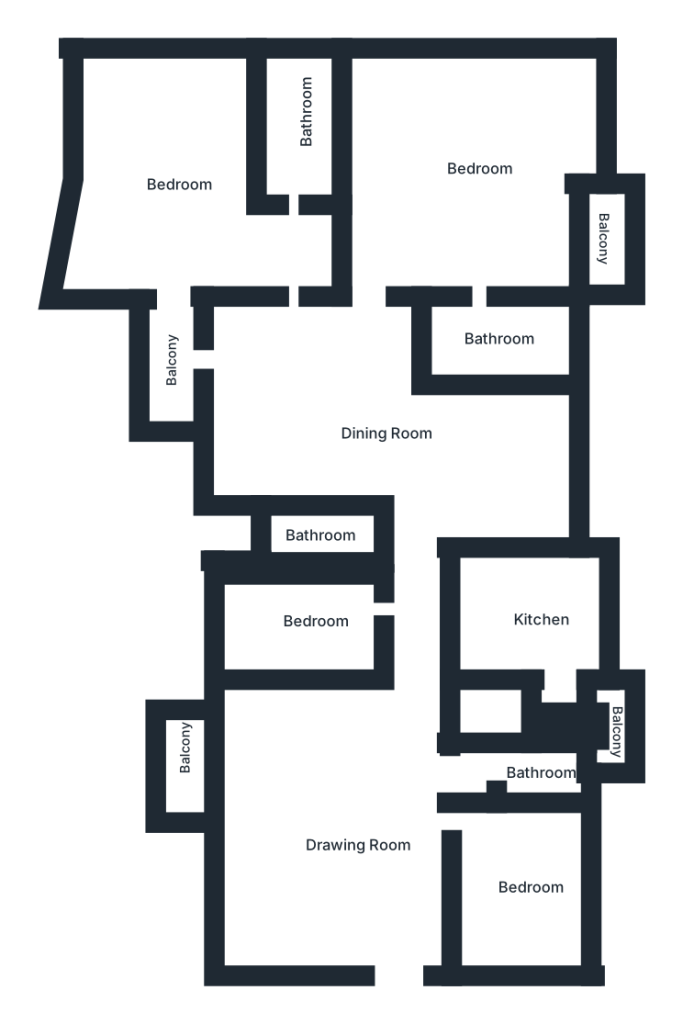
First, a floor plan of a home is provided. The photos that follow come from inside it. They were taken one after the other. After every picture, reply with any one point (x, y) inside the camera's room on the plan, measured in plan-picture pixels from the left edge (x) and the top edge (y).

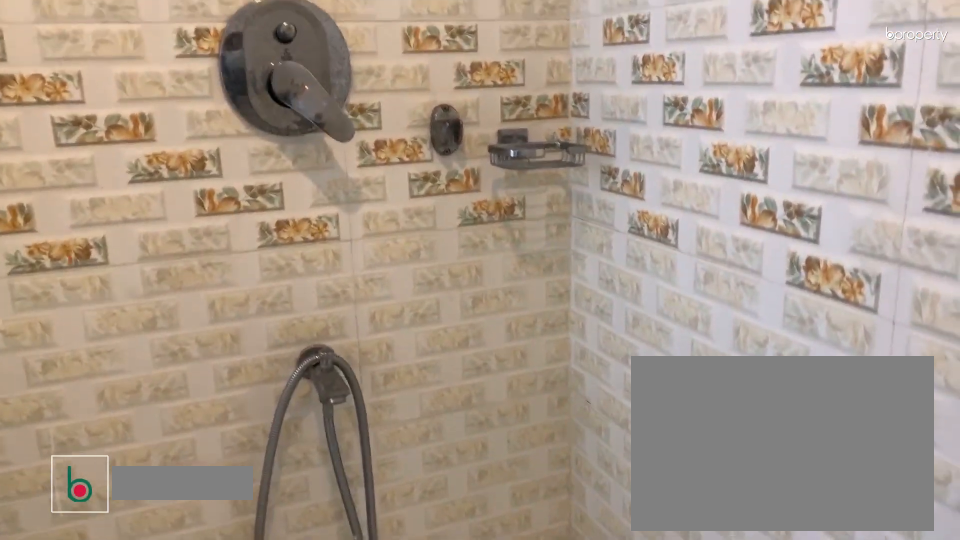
(500, 338)
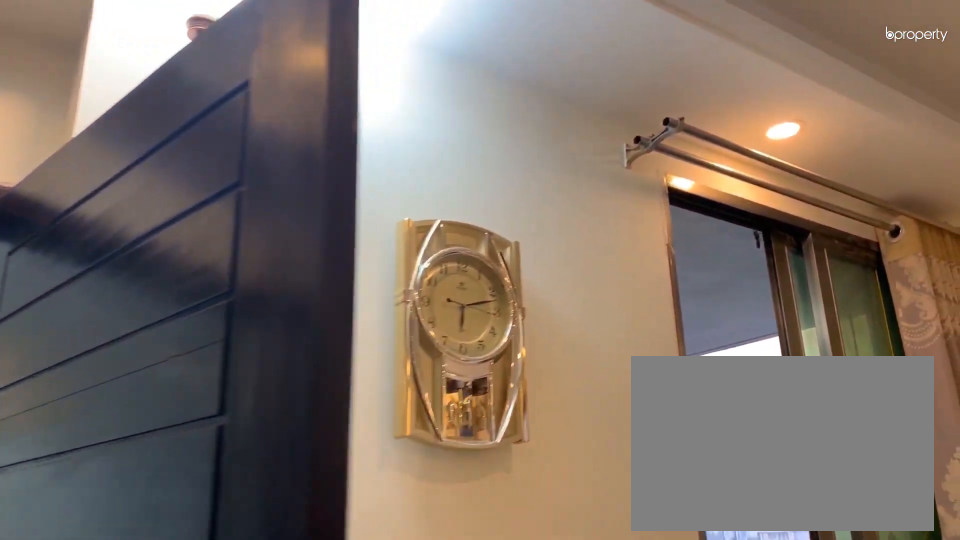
(185, 174)
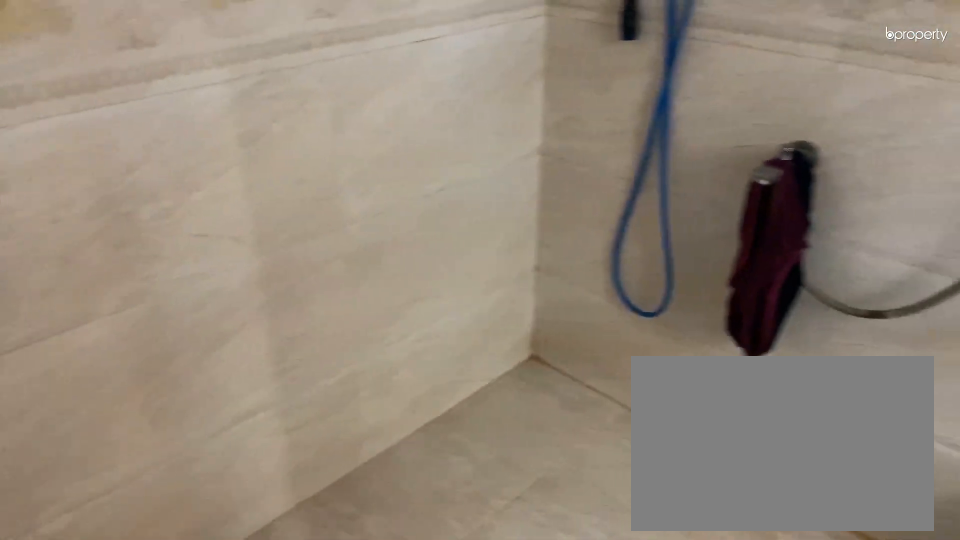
(300, 129)
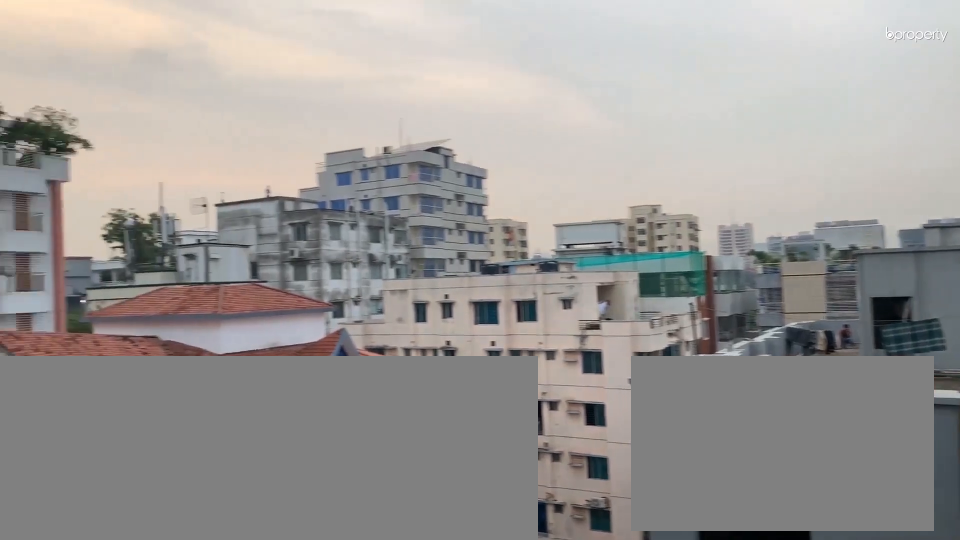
(172, 353)
